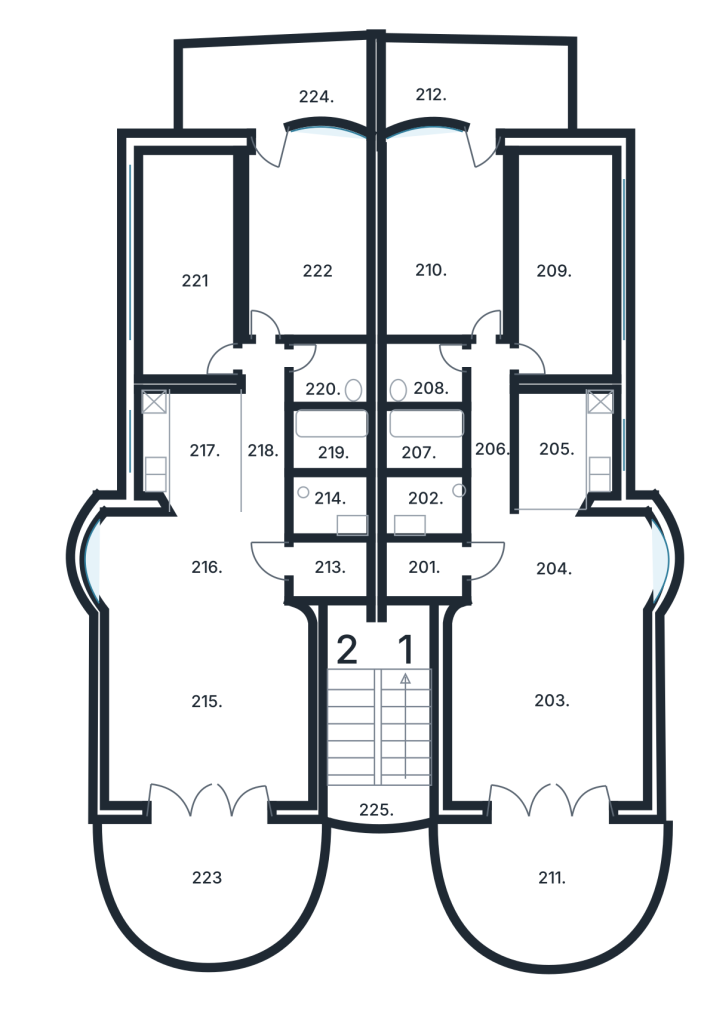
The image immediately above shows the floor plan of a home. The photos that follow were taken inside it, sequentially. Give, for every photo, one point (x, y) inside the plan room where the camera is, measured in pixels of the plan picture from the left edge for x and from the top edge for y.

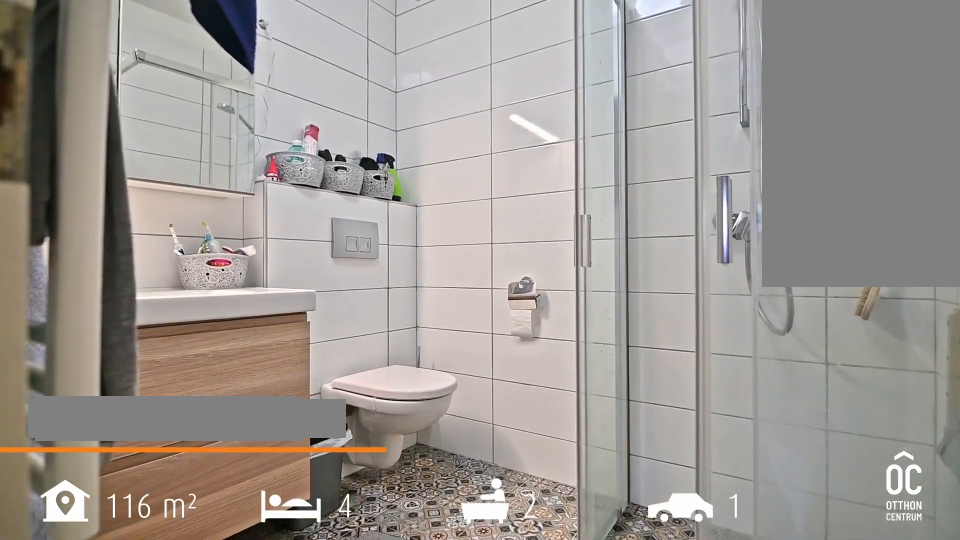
(429, 391)
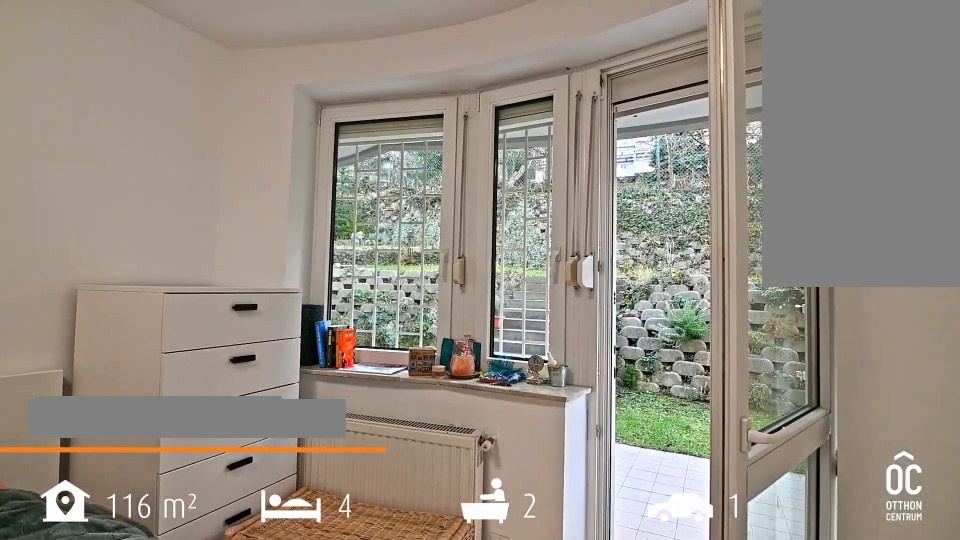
(446, 245)
